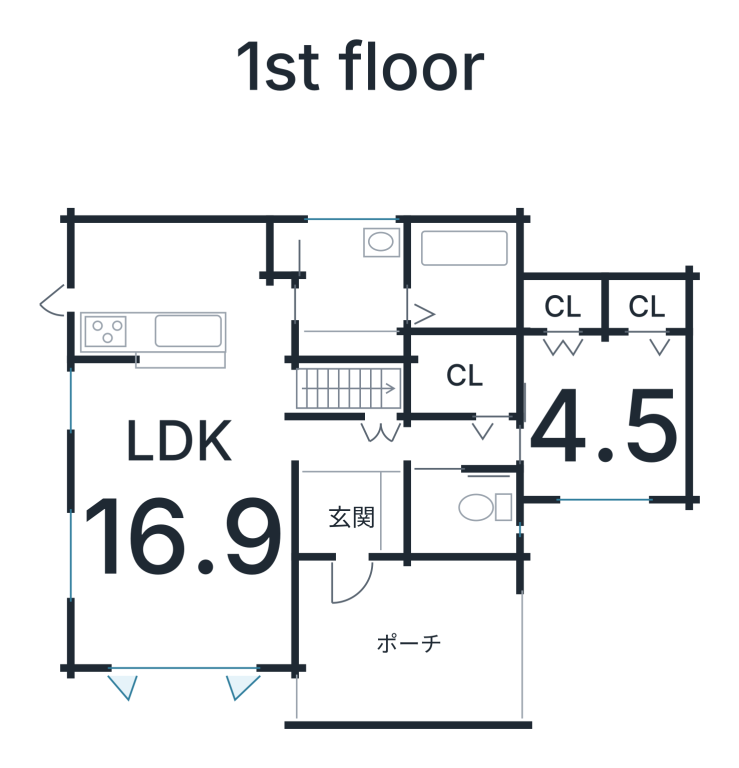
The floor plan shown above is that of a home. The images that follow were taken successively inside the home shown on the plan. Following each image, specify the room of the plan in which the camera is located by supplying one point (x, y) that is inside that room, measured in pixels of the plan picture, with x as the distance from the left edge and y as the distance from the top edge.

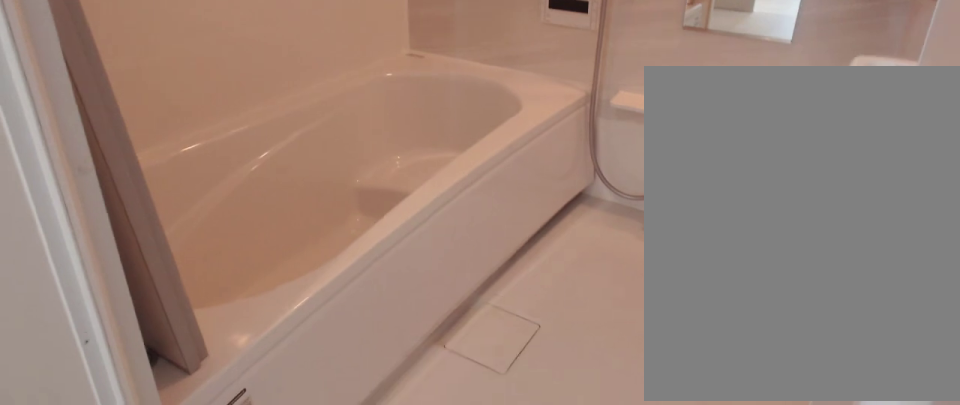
(460, 280)
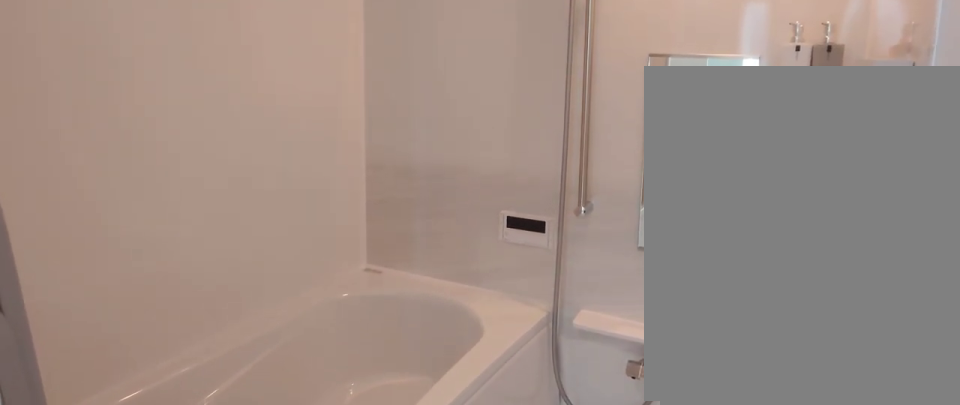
(460, 280)
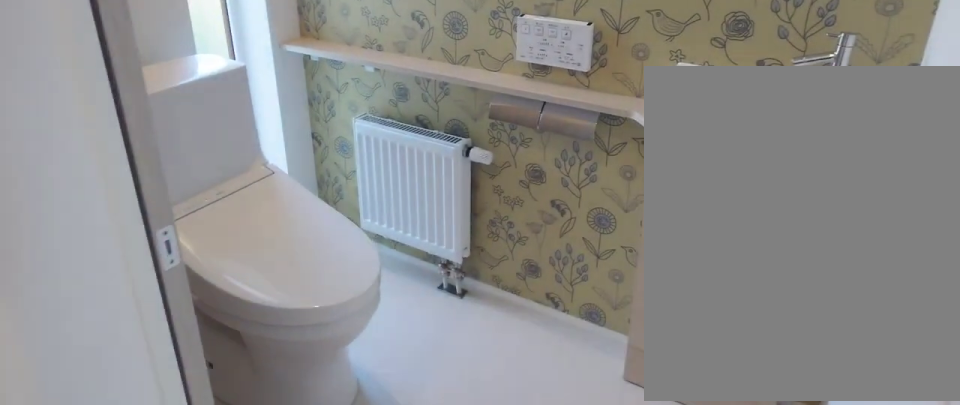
(456, 520)
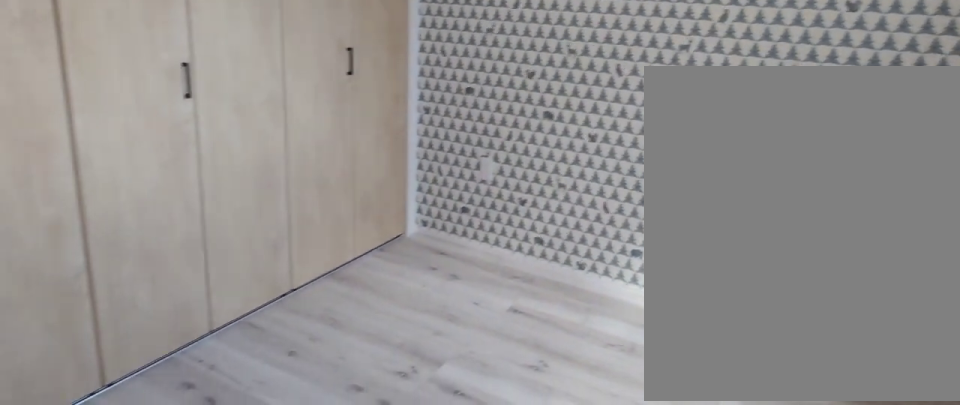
(600, 413)
